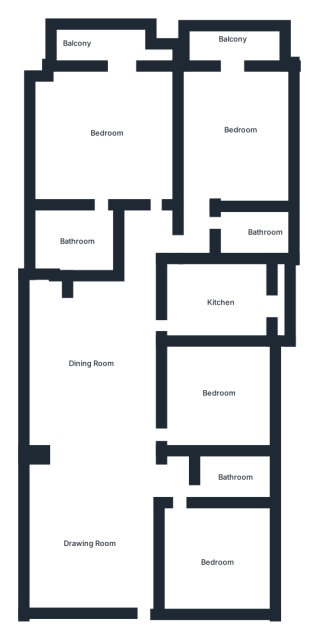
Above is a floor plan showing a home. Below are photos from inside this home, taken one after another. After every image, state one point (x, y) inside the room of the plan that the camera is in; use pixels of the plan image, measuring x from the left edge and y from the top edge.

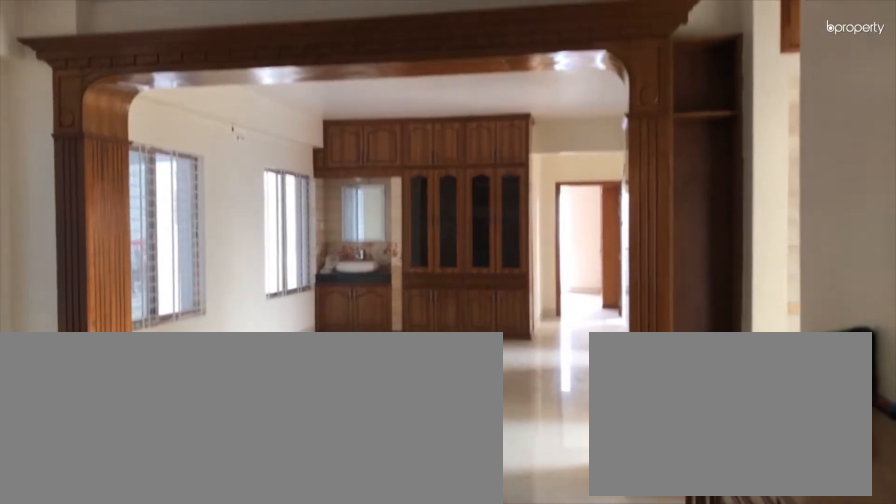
(93, 529)
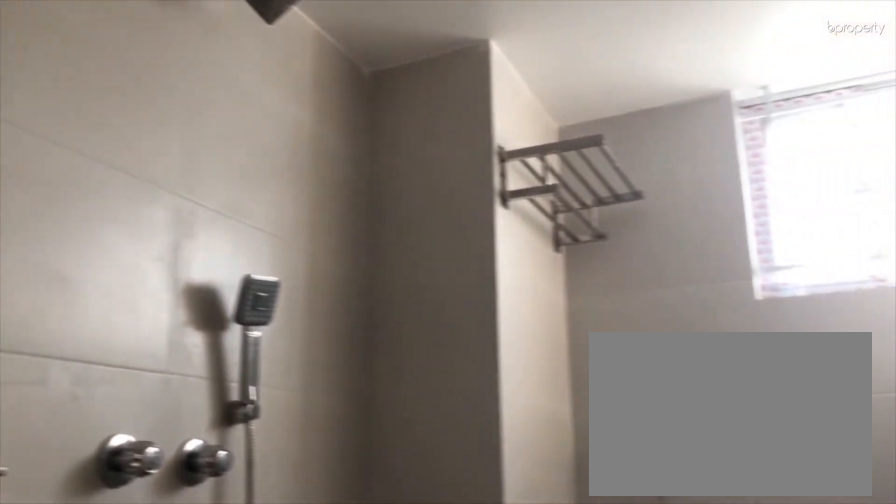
(231, 474)
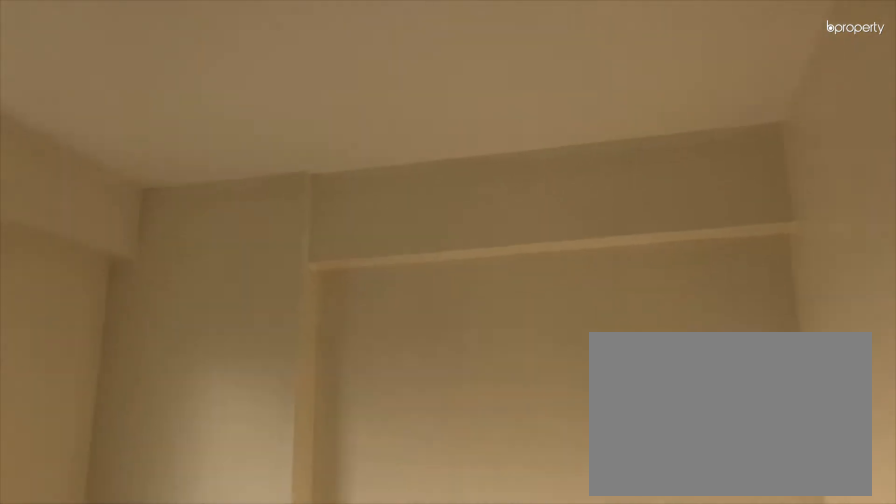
(219, 559)
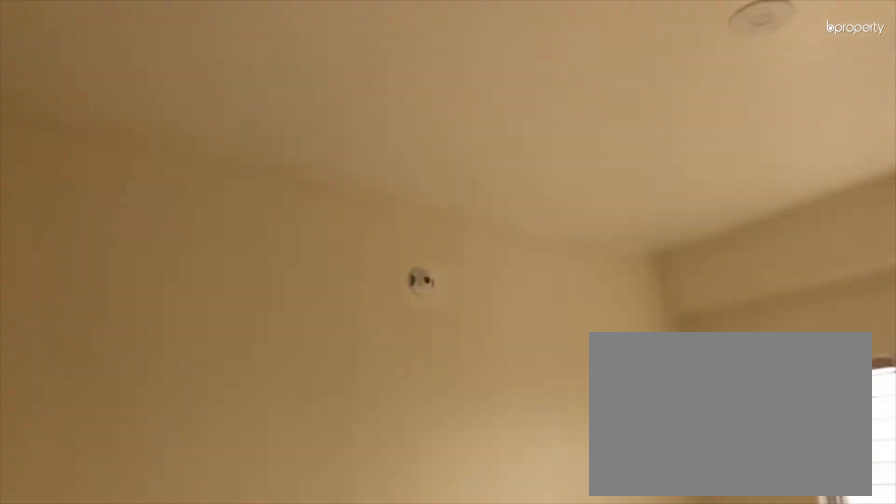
(217, 392)
